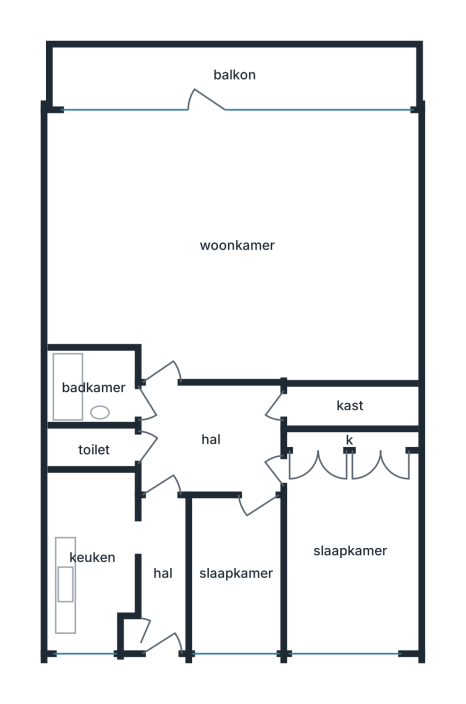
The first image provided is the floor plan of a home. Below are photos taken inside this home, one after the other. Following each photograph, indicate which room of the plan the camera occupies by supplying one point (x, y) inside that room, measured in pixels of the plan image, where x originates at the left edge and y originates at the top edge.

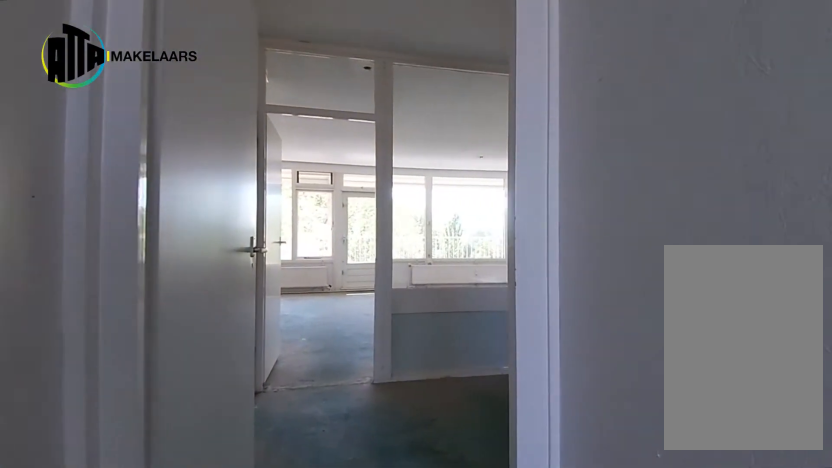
(162, 571)
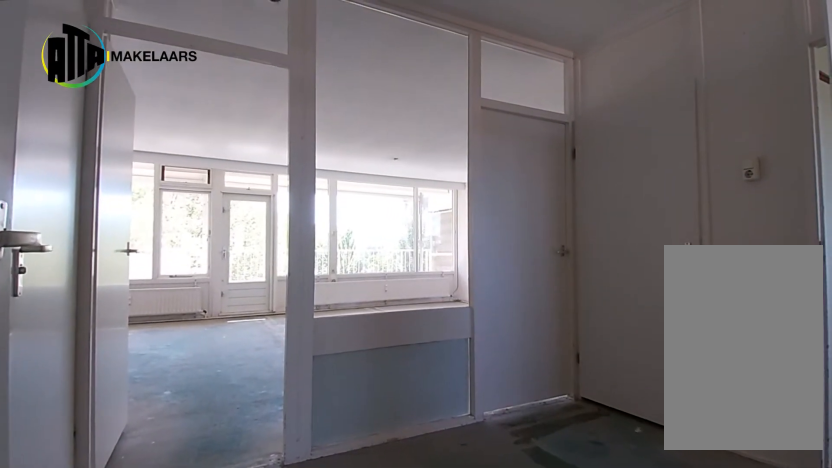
(211, 438)
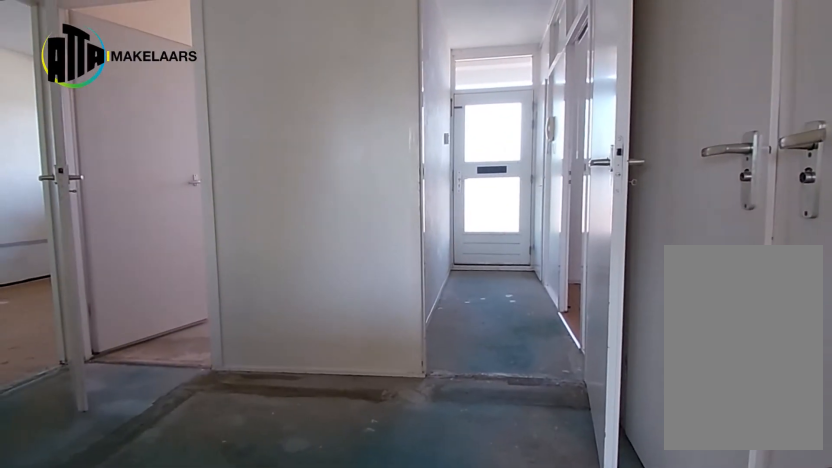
(211, 438)
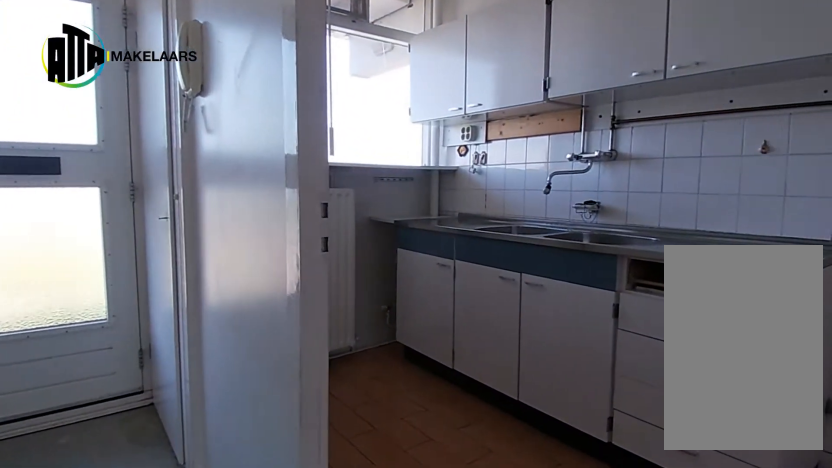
(163, 571)
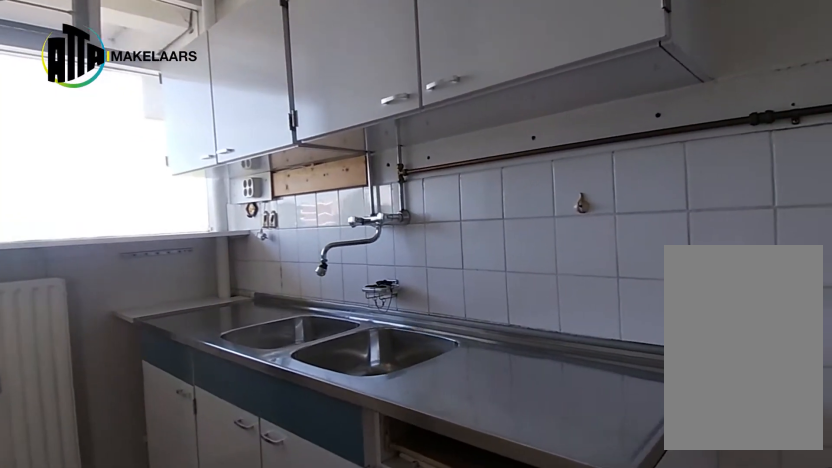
(92, 557)
